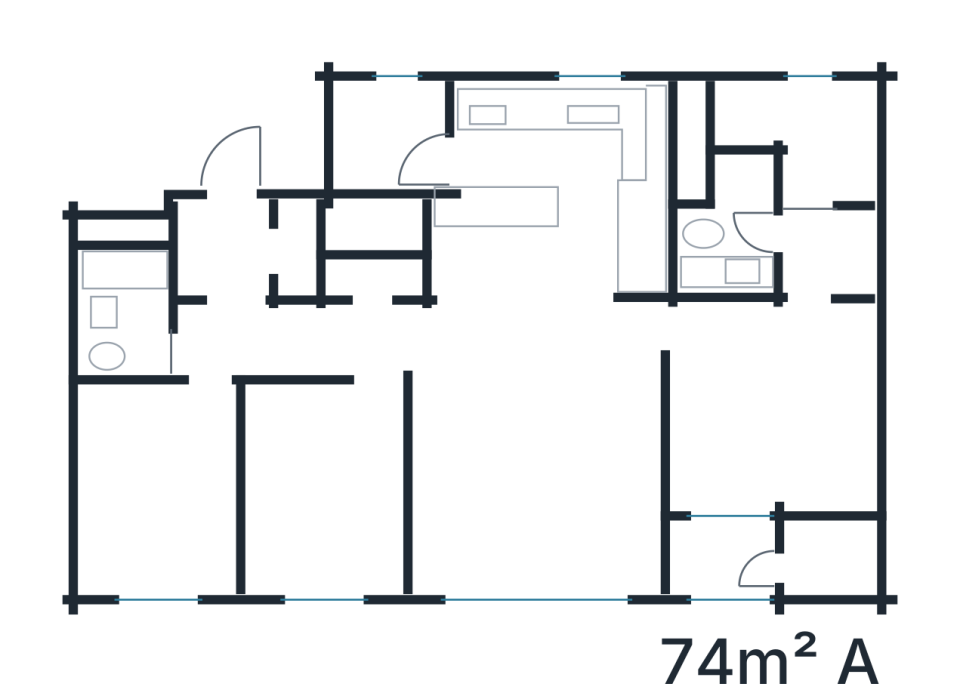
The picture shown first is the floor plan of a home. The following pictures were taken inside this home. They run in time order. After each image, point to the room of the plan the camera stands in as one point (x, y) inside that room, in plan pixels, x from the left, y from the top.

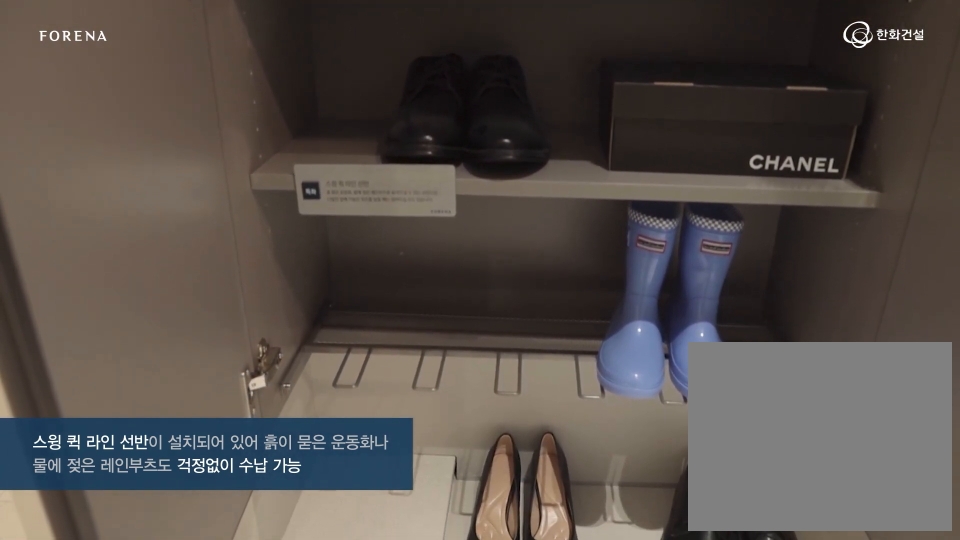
(235, 246)
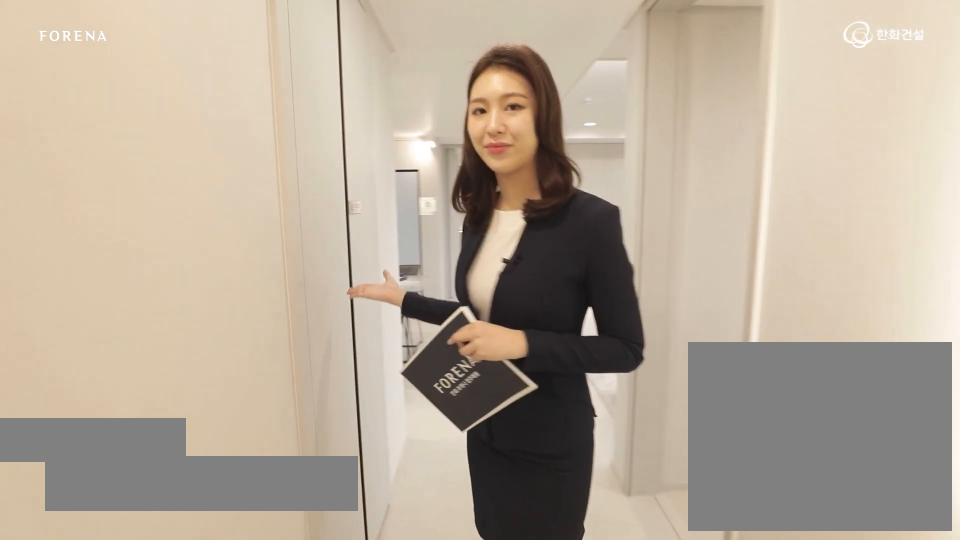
(342, 340)
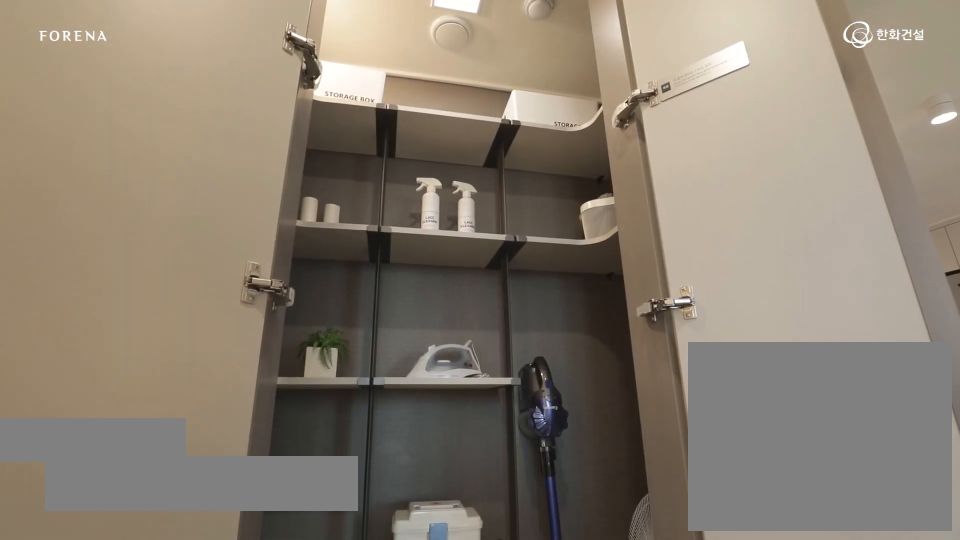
(342, 340)
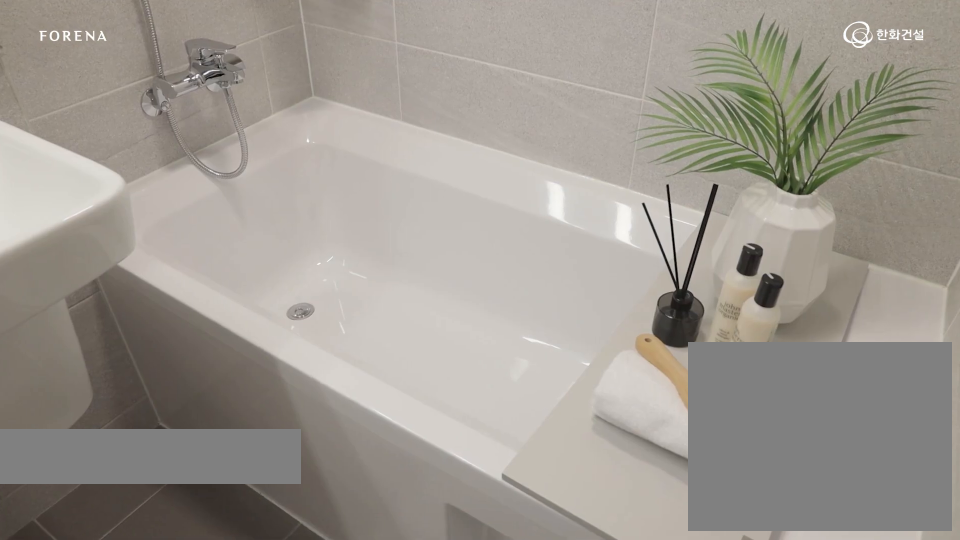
(161, 347)
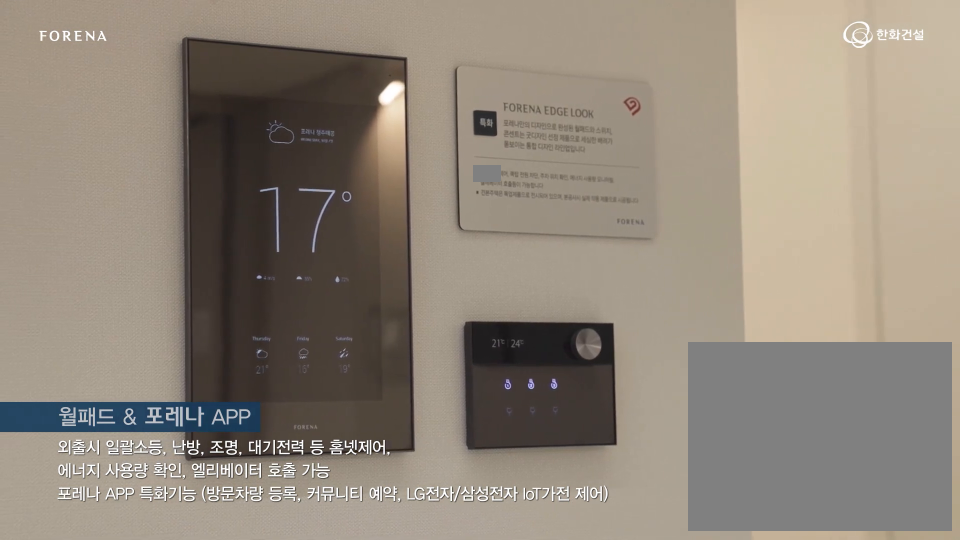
(544, 463)
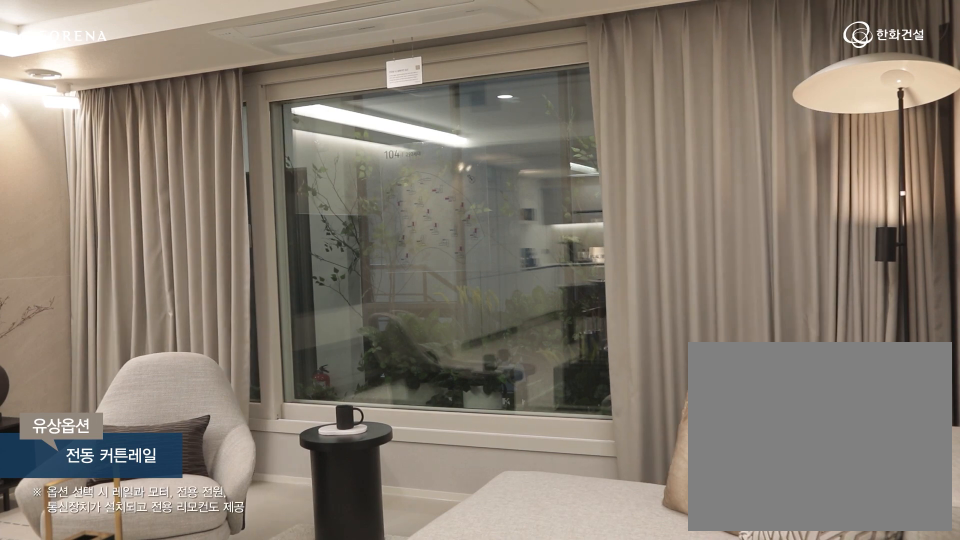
(544, 463)
